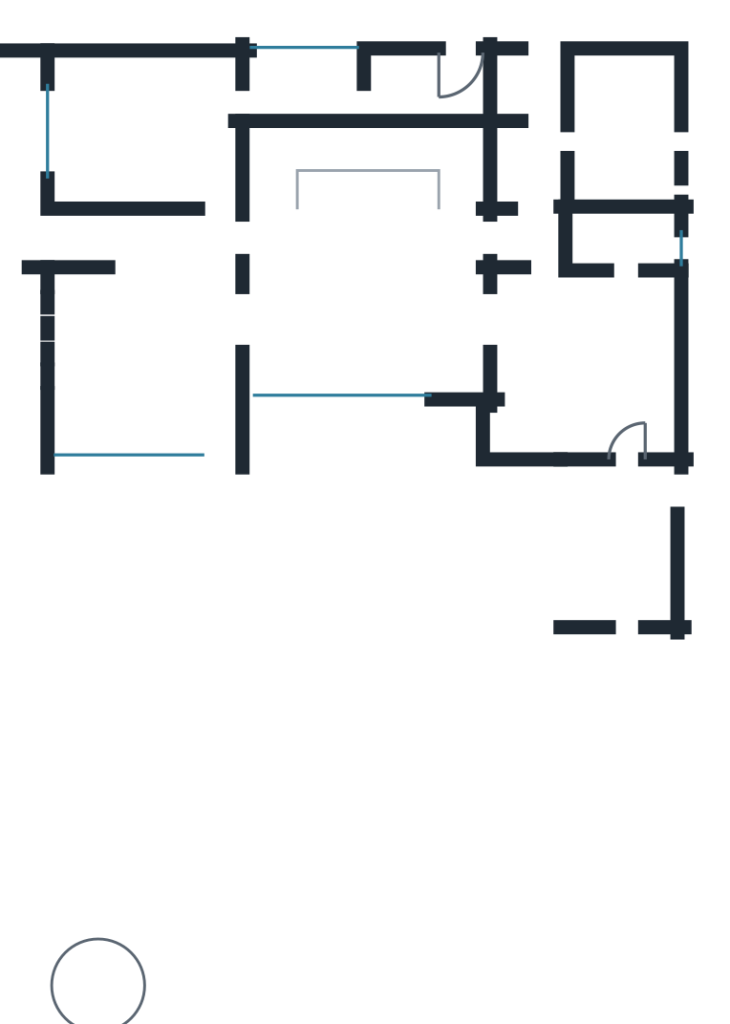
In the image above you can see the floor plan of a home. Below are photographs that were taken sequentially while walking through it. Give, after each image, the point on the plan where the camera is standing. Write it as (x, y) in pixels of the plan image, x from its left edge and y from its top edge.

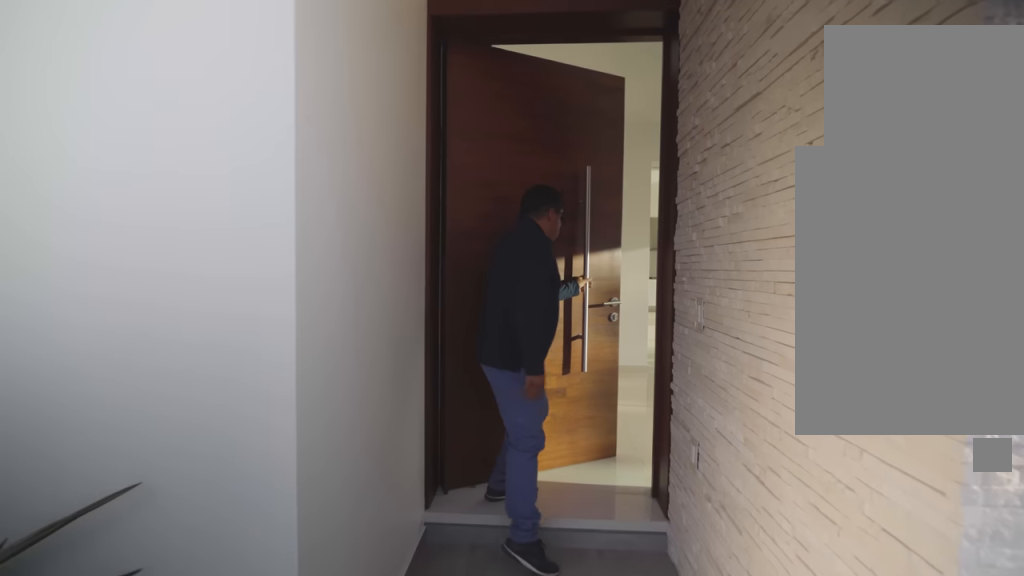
(27, 233)
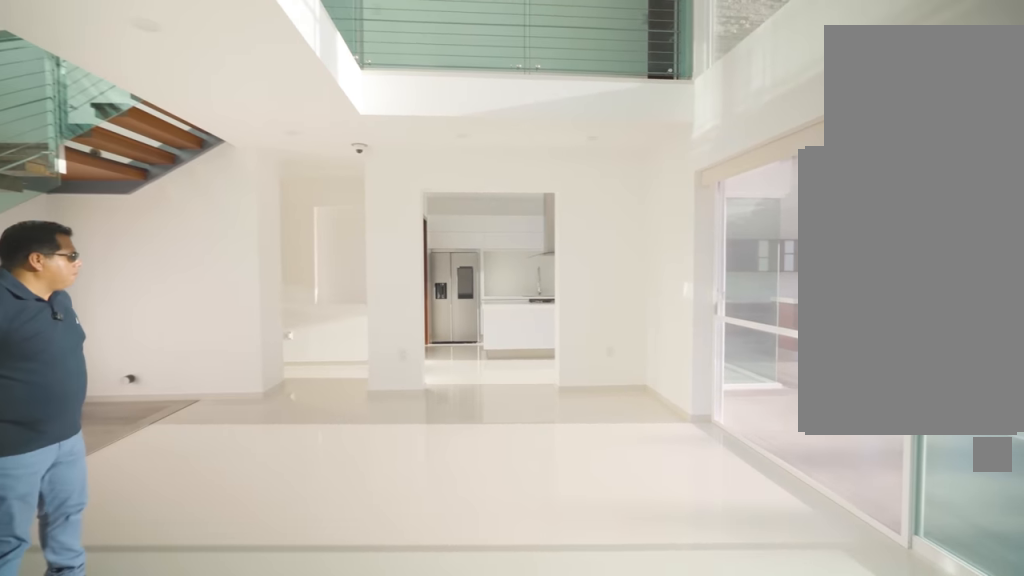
(284, 315)
